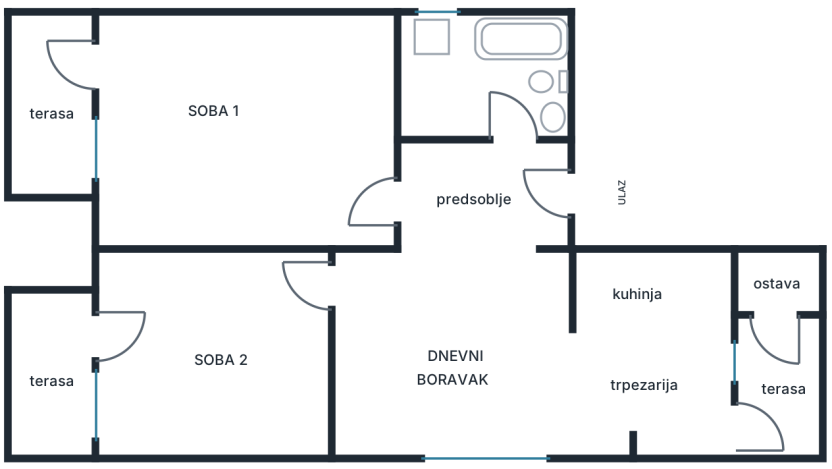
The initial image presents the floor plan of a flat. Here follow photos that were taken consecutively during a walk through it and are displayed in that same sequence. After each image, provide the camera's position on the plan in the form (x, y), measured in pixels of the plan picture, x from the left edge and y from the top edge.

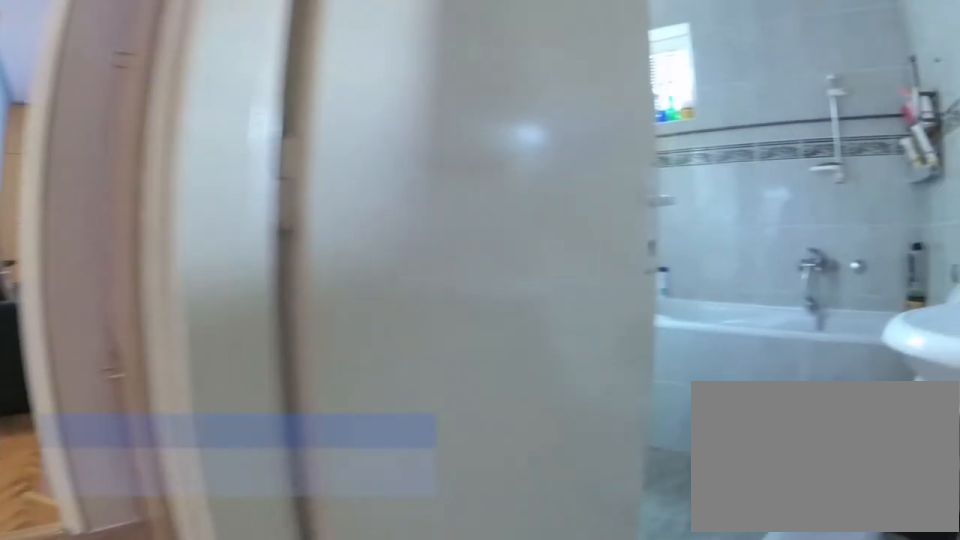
(568, 186)
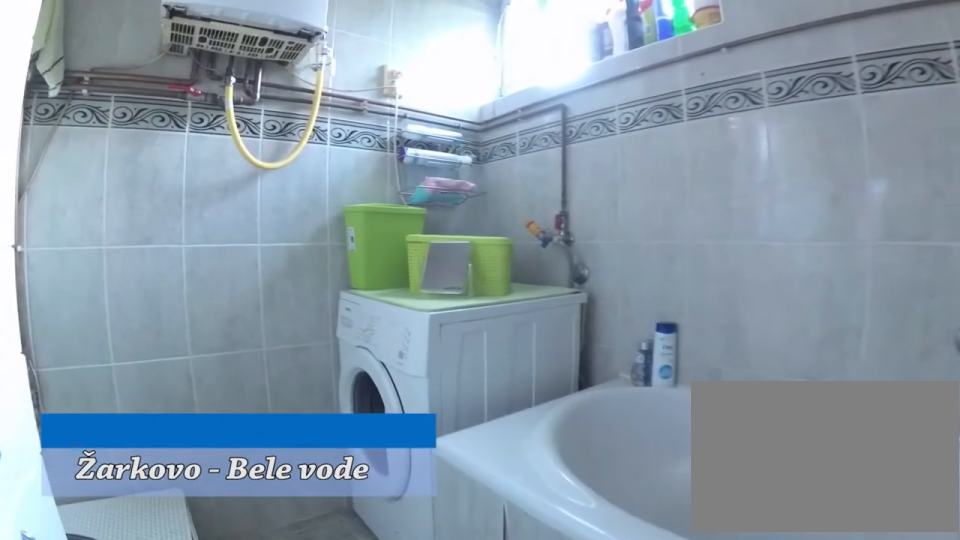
(531, 107)
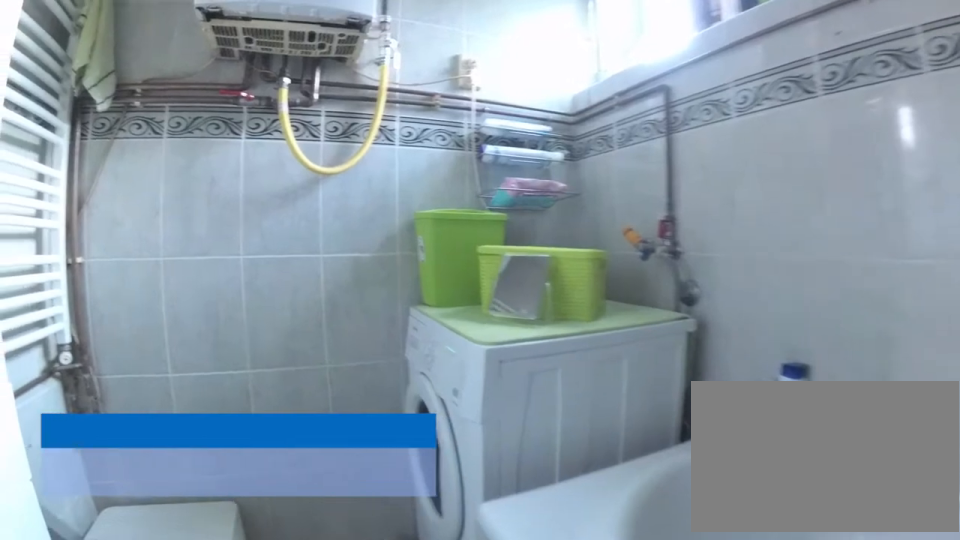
(531, 103)
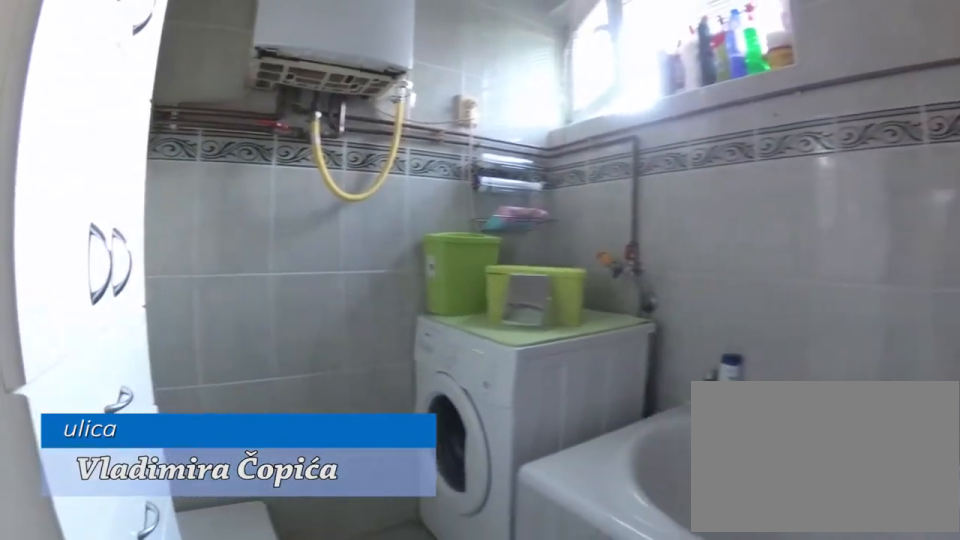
(532, 111)
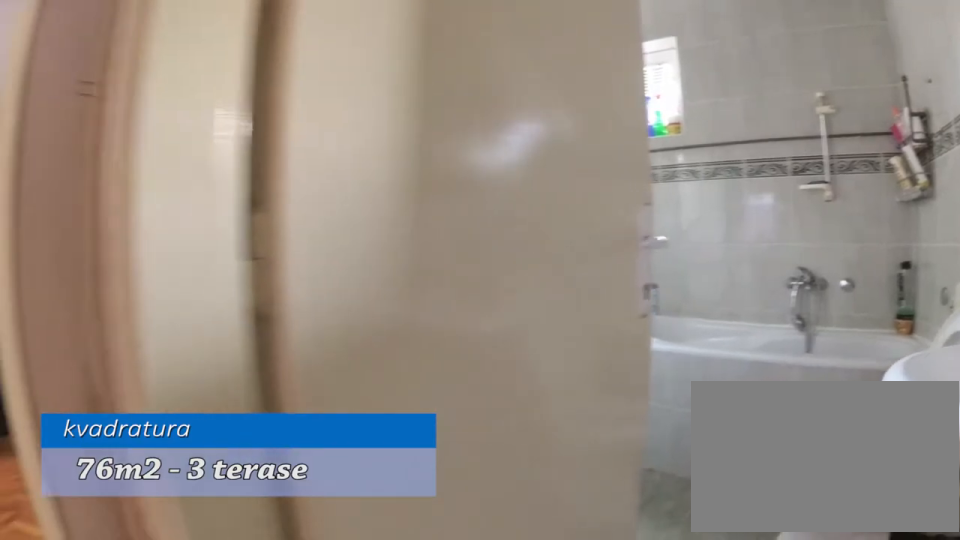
(526, 169)
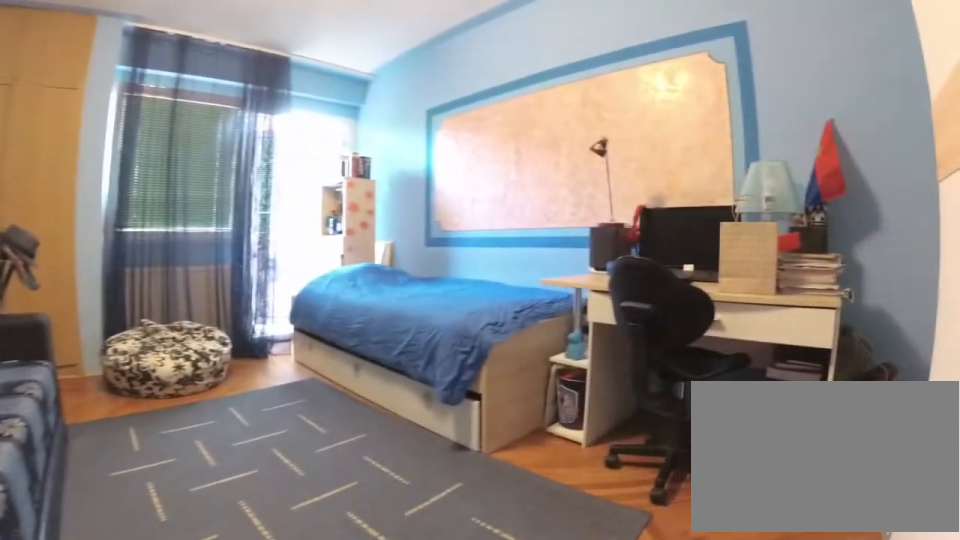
(388, 185)
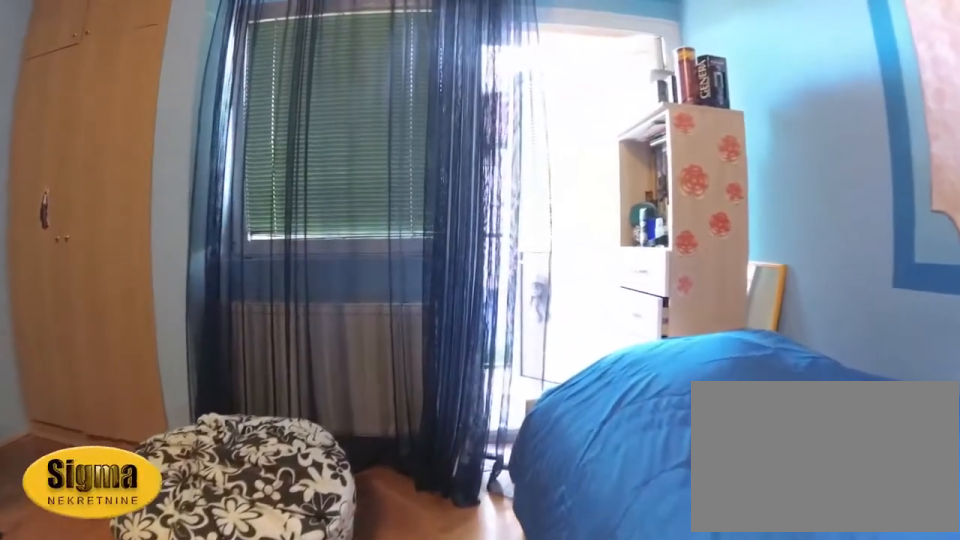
(268, 132)
